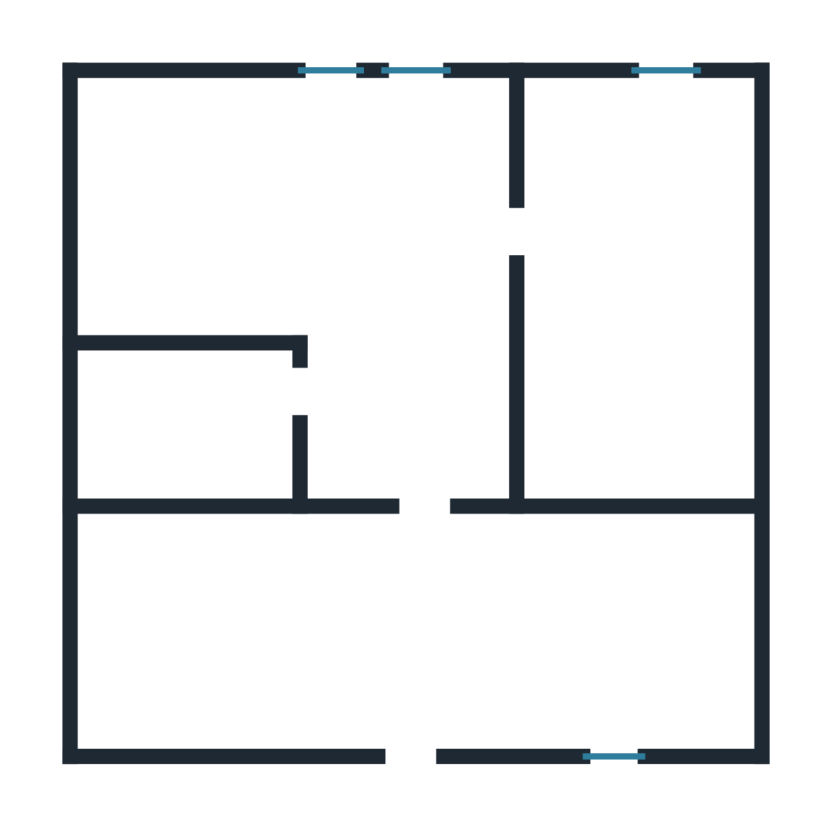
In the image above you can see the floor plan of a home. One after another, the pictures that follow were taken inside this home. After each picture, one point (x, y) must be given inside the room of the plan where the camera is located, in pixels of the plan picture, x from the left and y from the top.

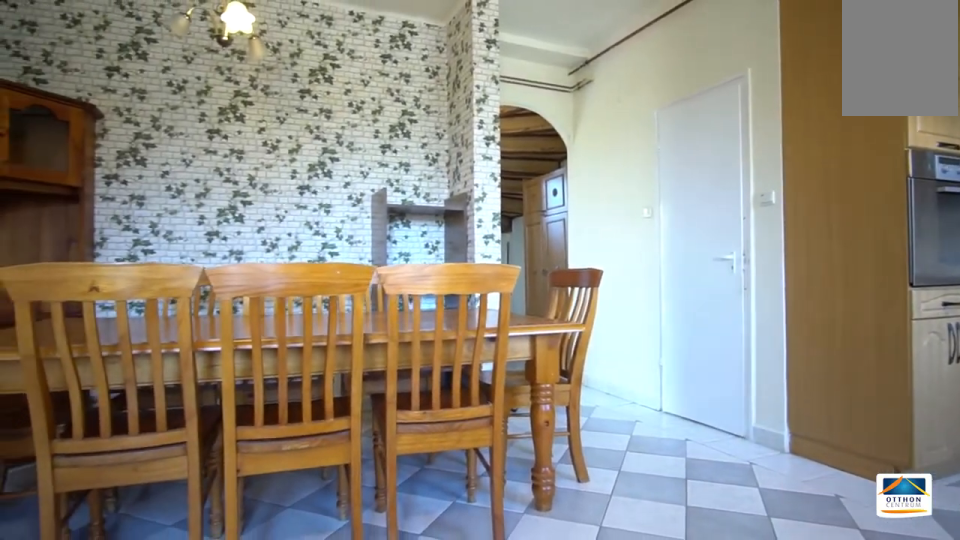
(436, 221)
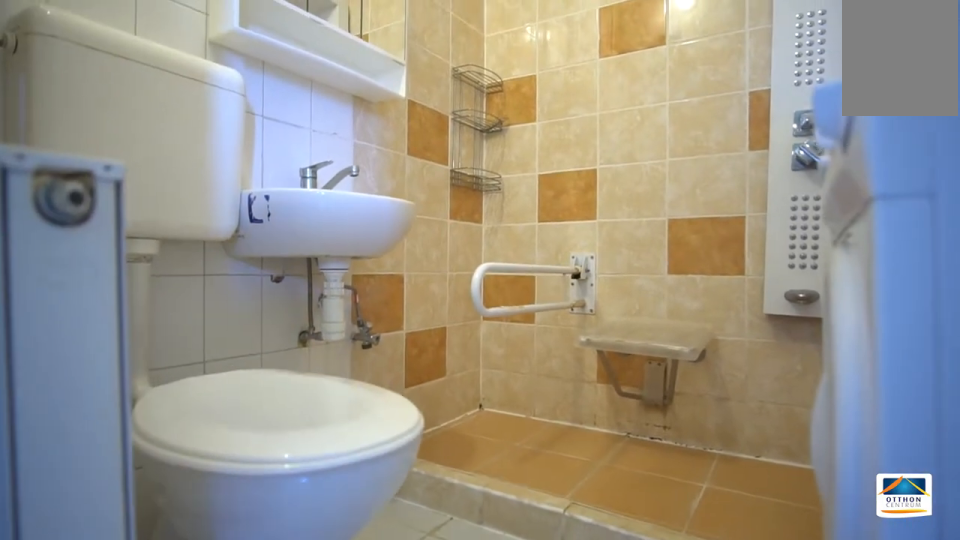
(202, 428)
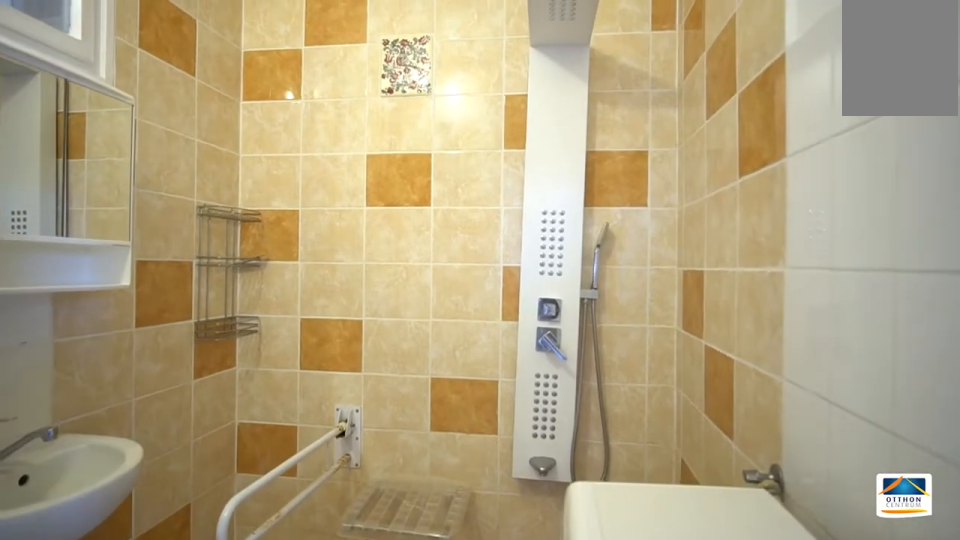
(205, 429)
